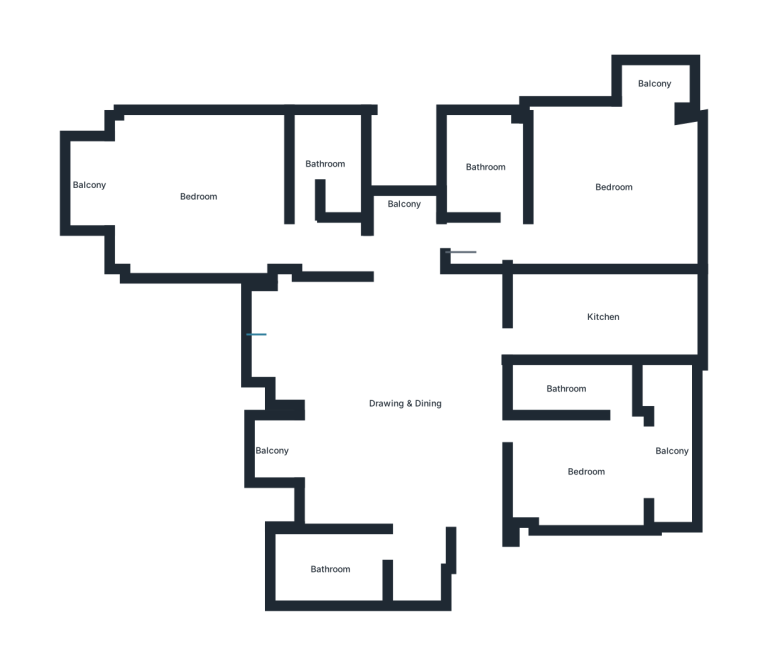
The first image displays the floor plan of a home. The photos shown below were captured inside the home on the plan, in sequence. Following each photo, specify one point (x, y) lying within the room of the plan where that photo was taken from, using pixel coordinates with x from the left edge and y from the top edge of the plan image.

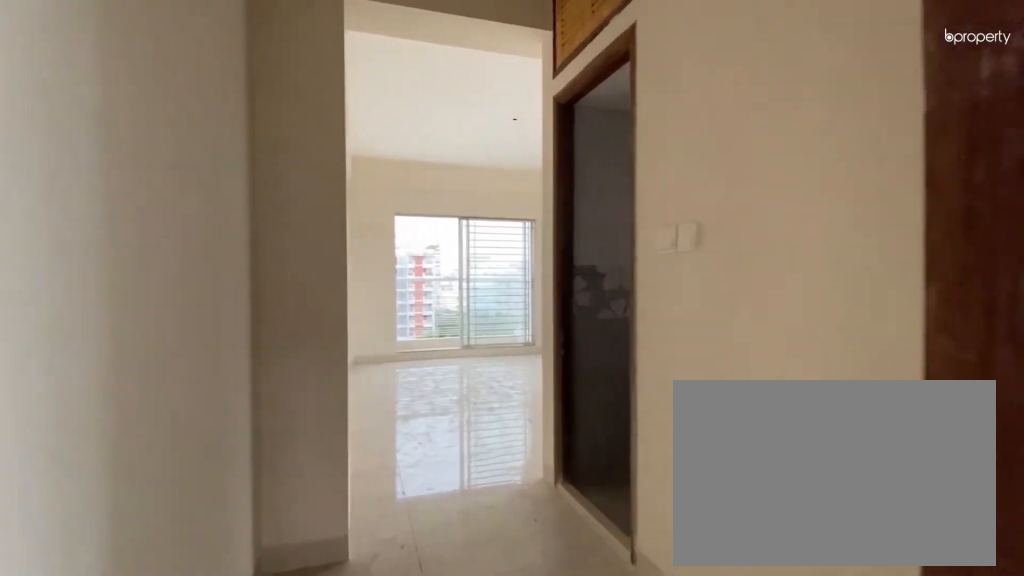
(357, 248)
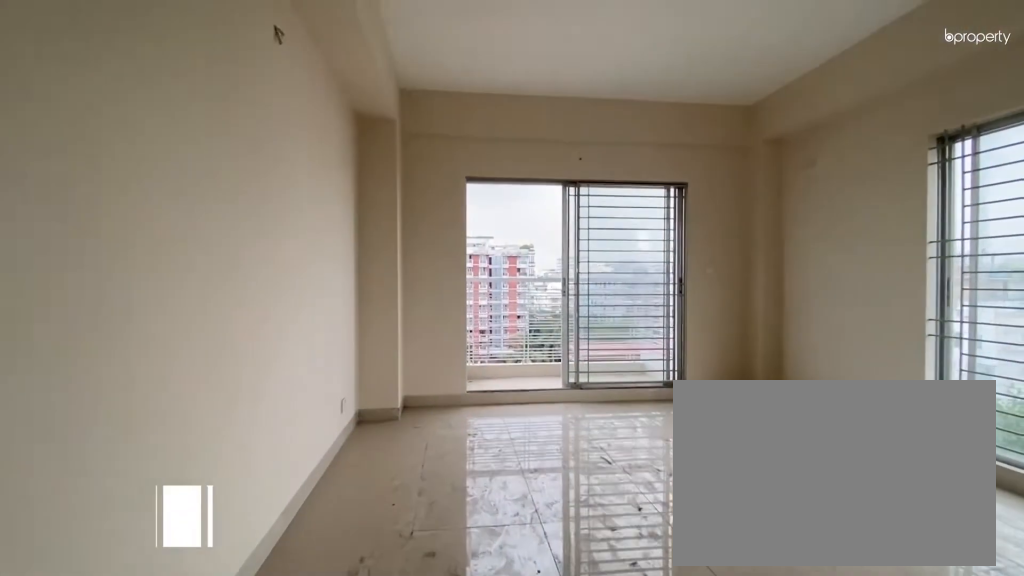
(202, 201)
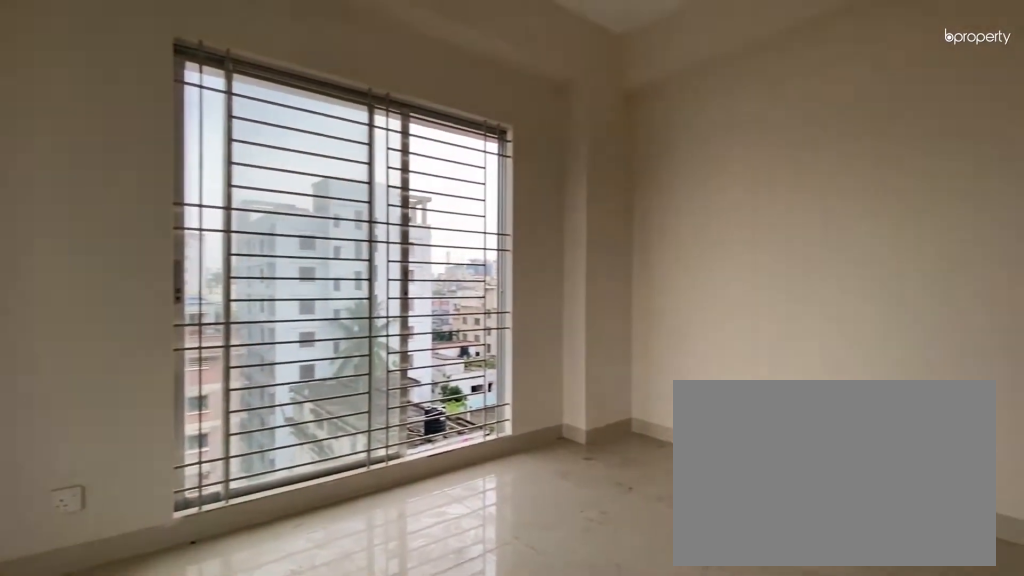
(202, 201)
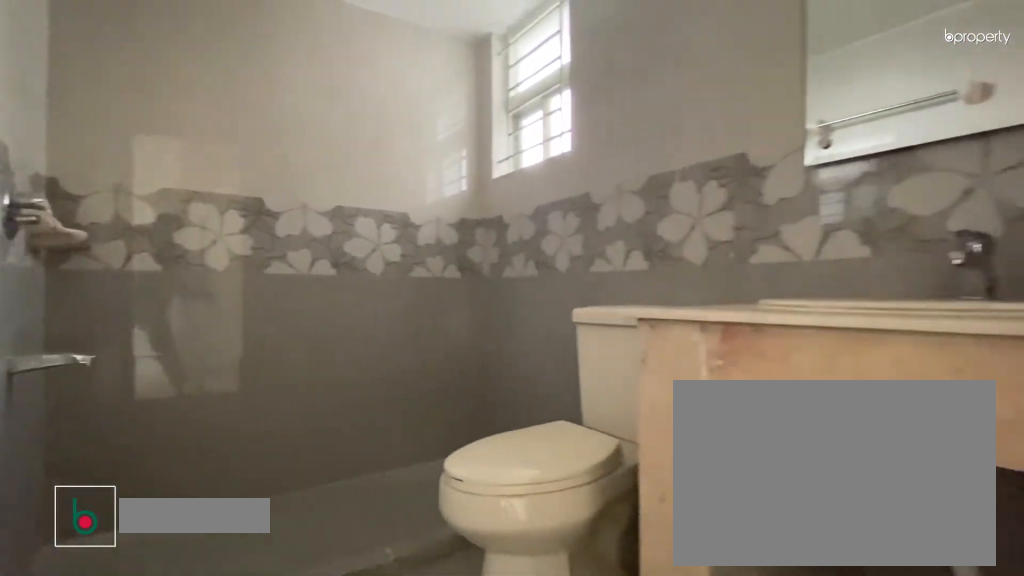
(326, 164)
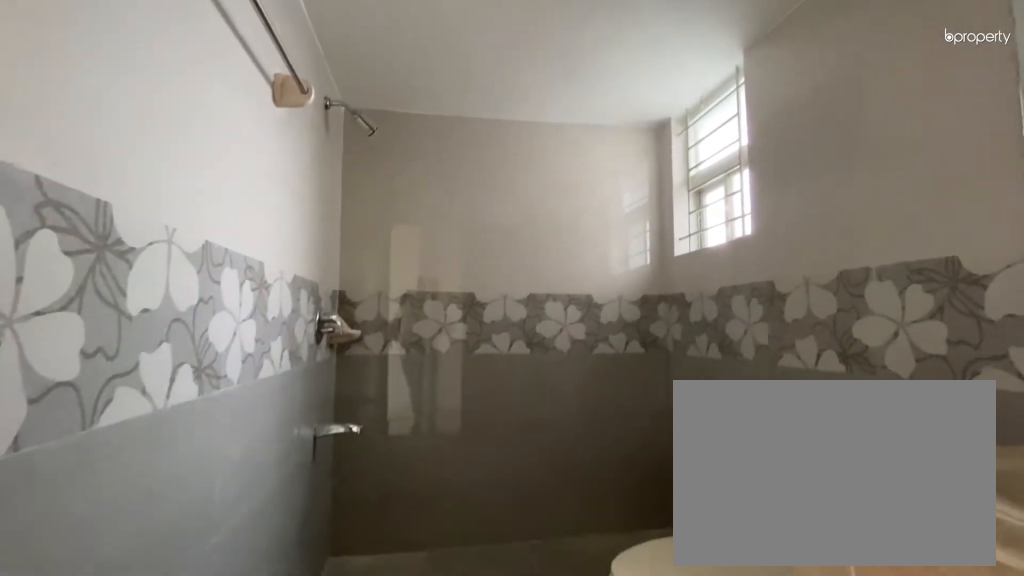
(326, 164)
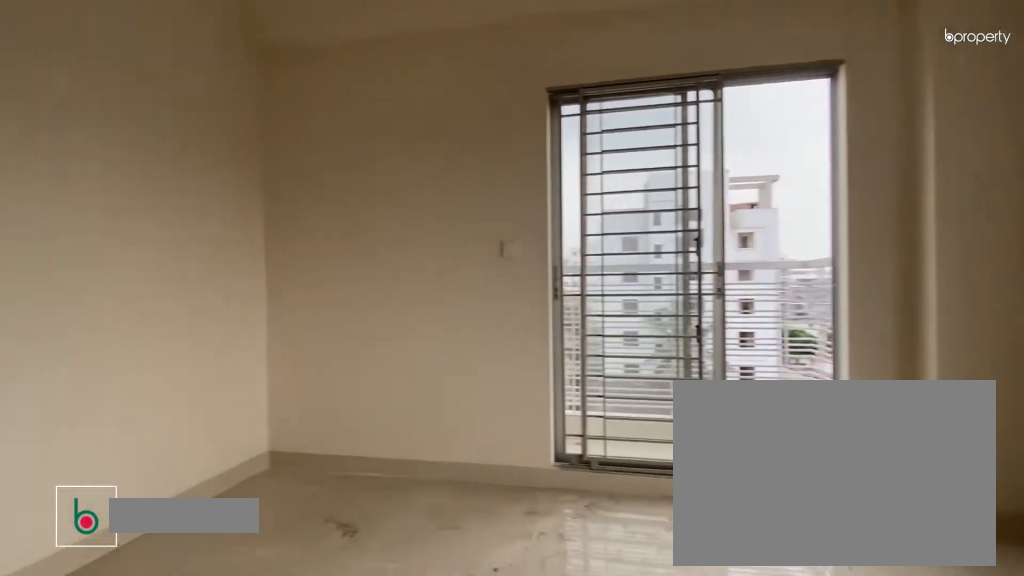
(609, 192)
